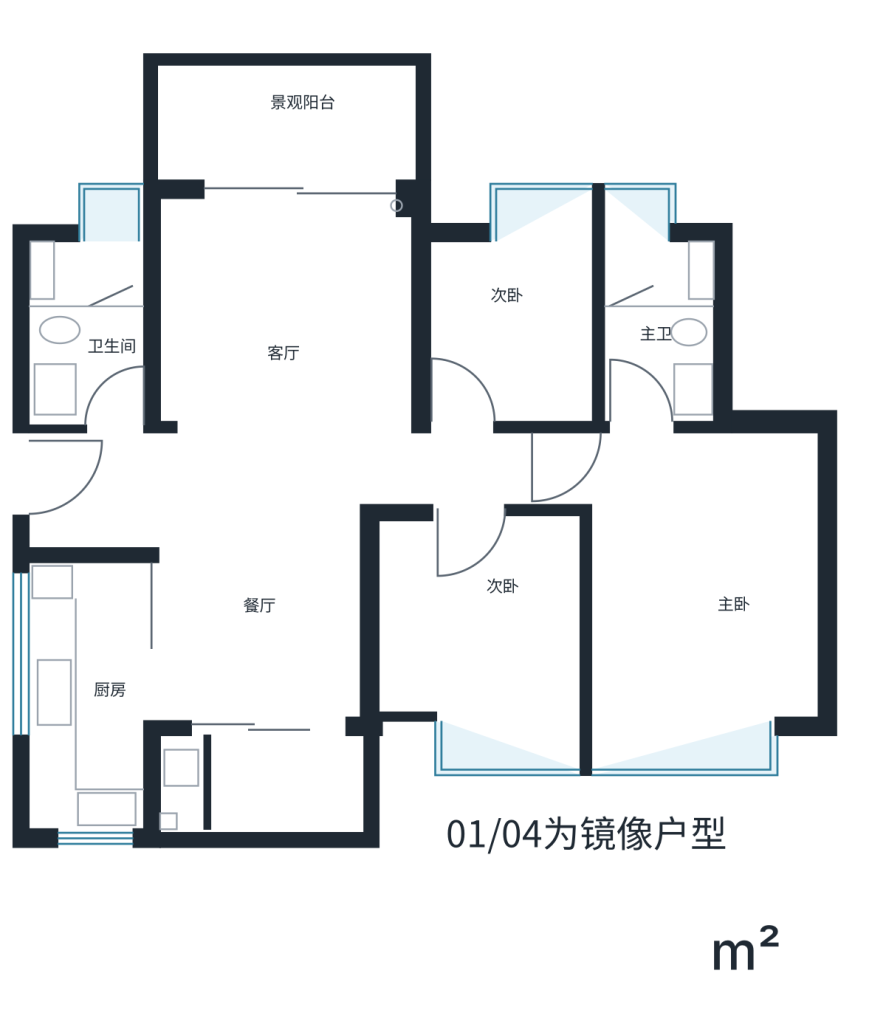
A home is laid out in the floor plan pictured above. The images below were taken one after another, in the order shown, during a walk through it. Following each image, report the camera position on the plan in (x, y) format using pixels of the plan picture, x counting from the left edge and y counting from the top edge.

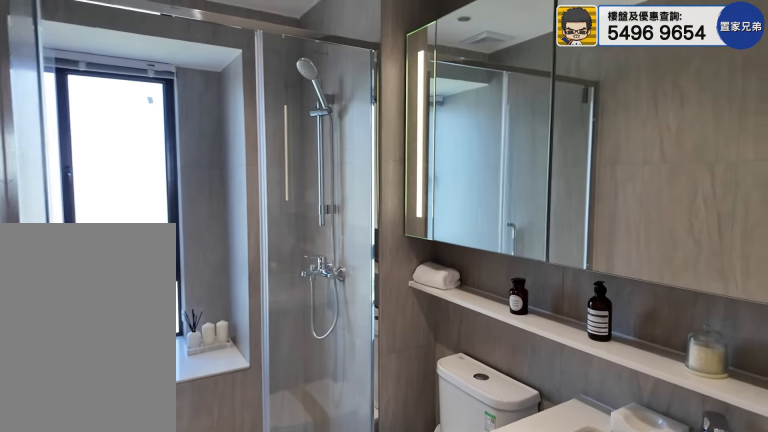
(655, 328)
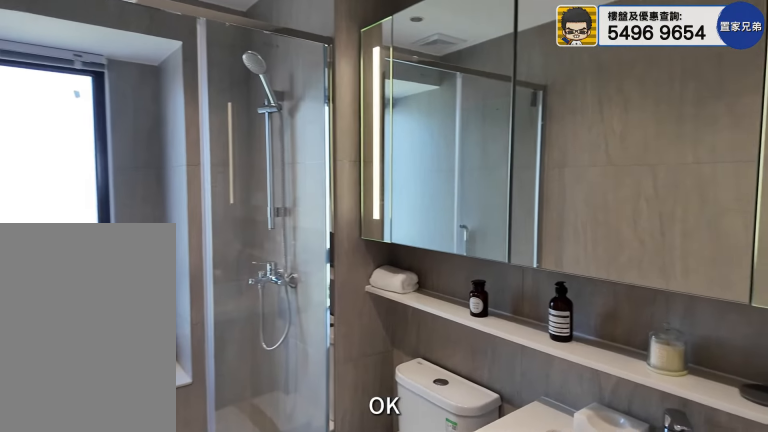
(658, 316)
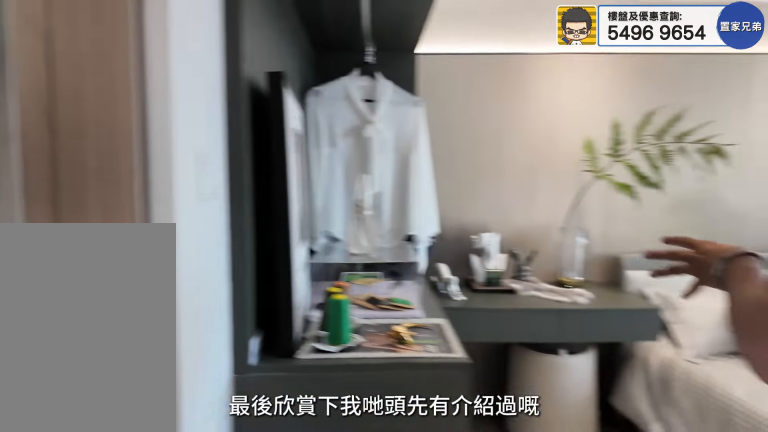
(678, 421)
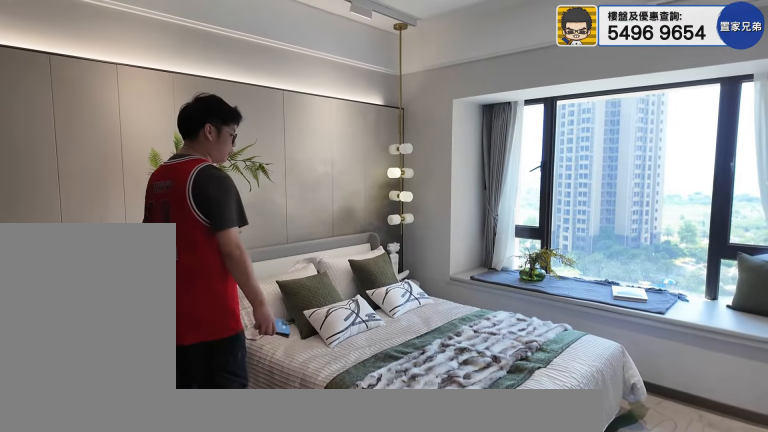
(684, 598)
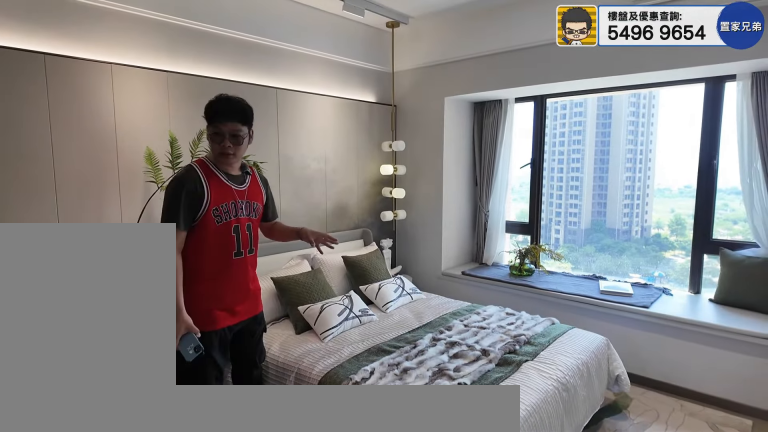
(684, 598)
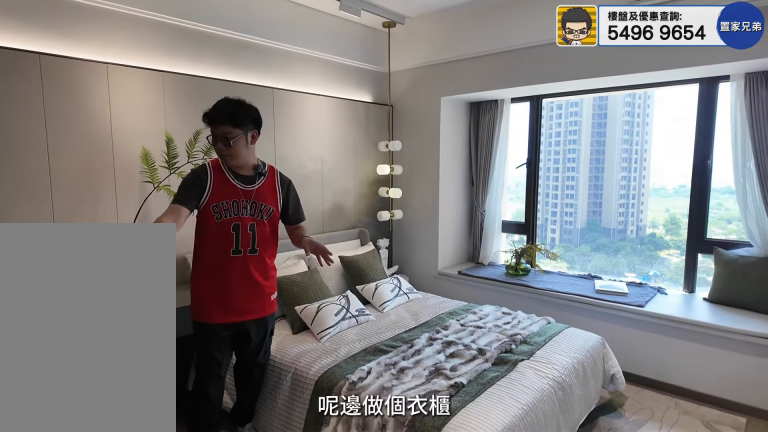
(685, 609)
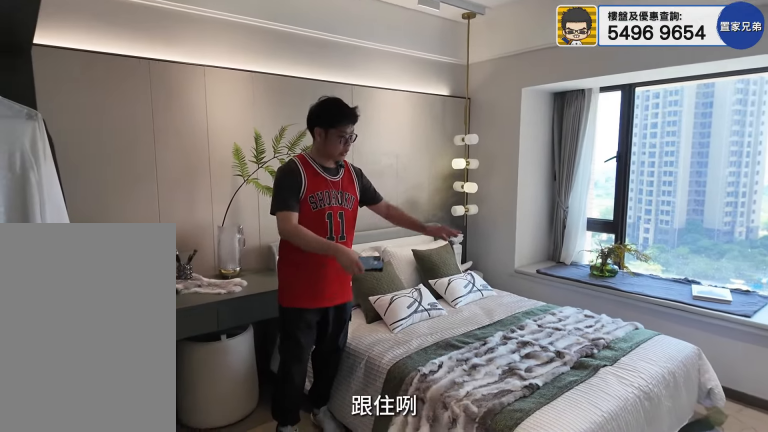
(684, 597)
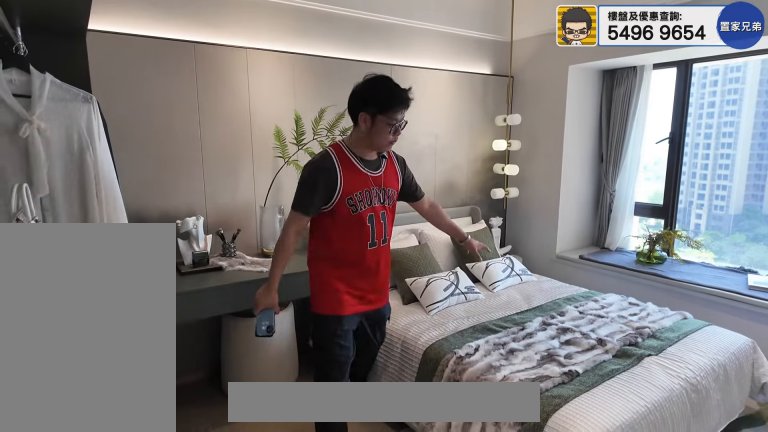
(684, 597)
